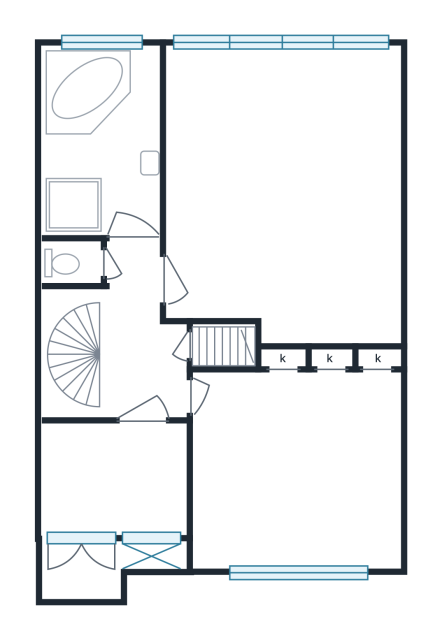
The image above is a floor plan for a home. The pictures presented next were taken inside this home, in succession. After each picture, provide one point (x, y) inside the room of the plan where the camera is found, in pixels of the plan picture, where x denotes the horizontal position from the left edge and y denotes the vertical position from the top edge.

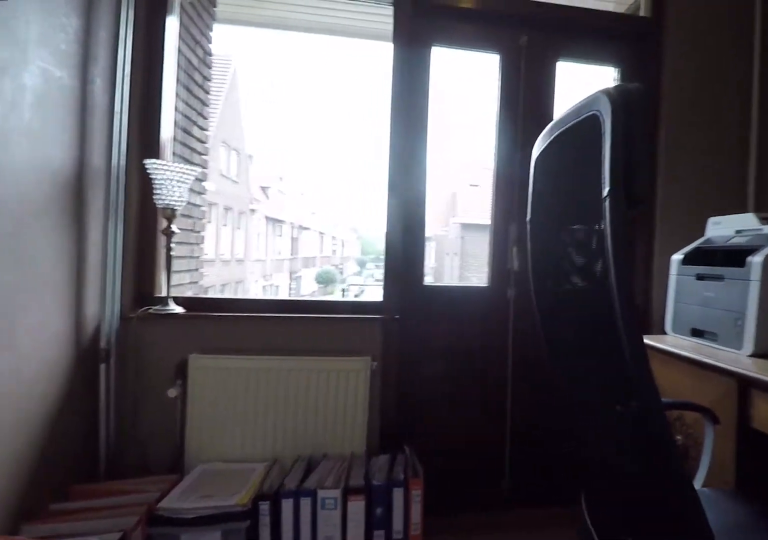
(115, 479)
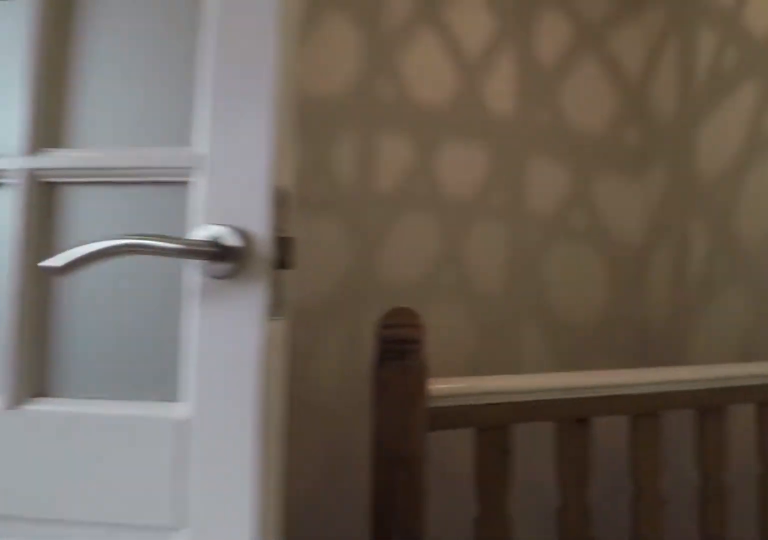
(128, 342)
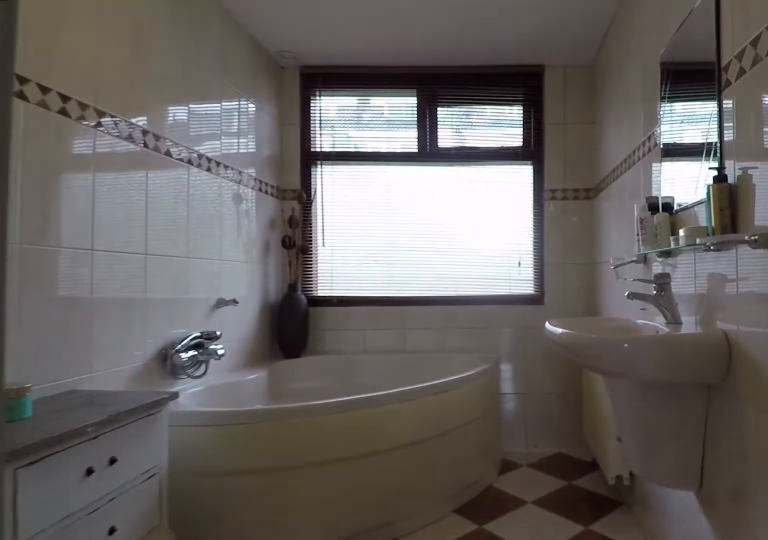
(103, 141)
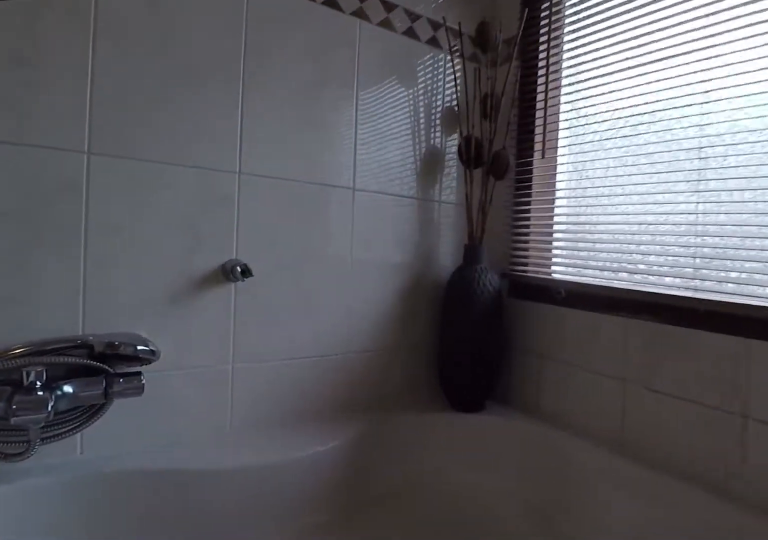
(103, 141)
